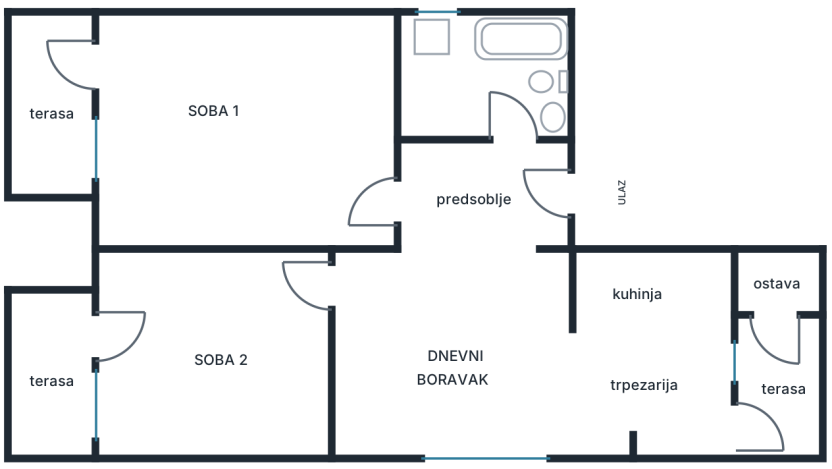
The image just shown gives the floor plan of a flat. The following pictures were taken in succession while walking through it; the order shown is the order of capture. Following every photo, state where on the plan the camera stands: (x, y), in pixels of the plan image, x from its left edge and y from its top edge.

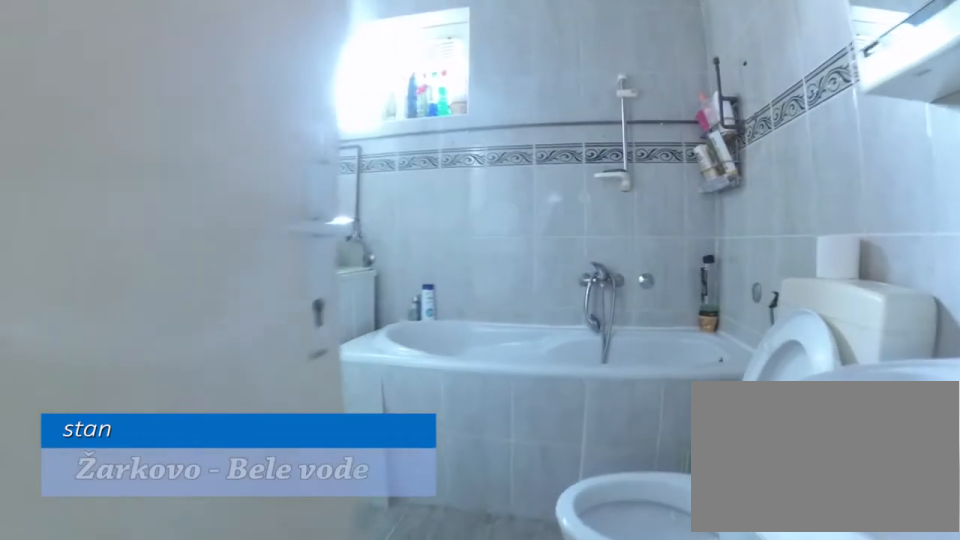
(530, 168)
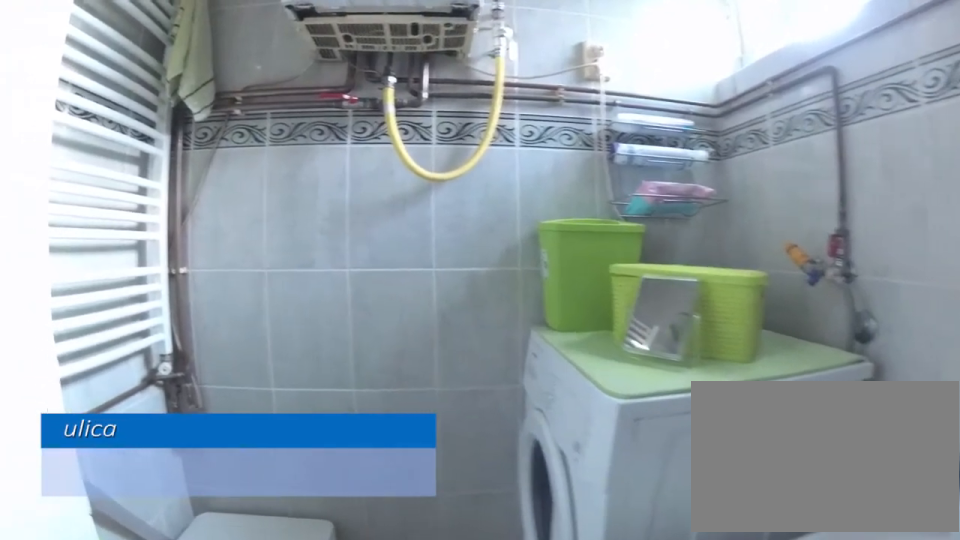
(527, 98)
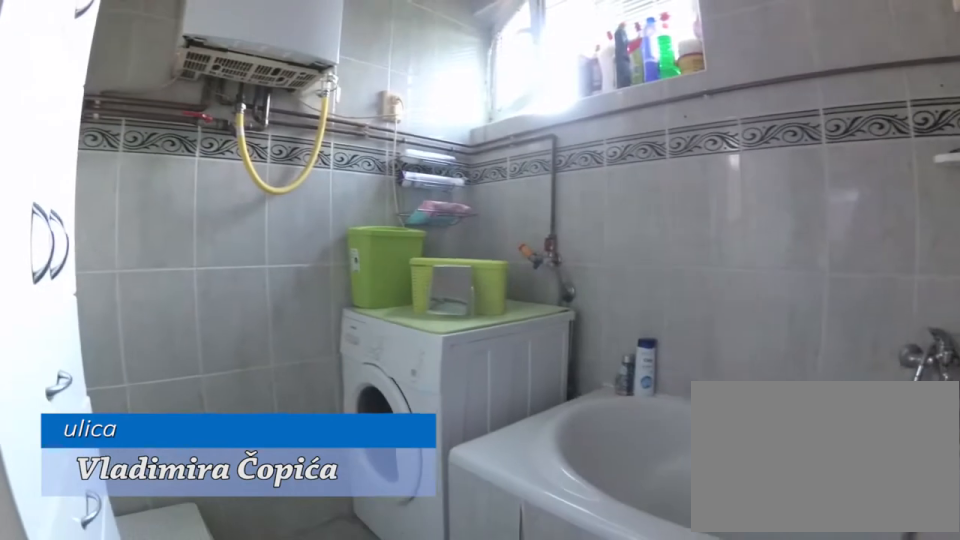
(532, 115)
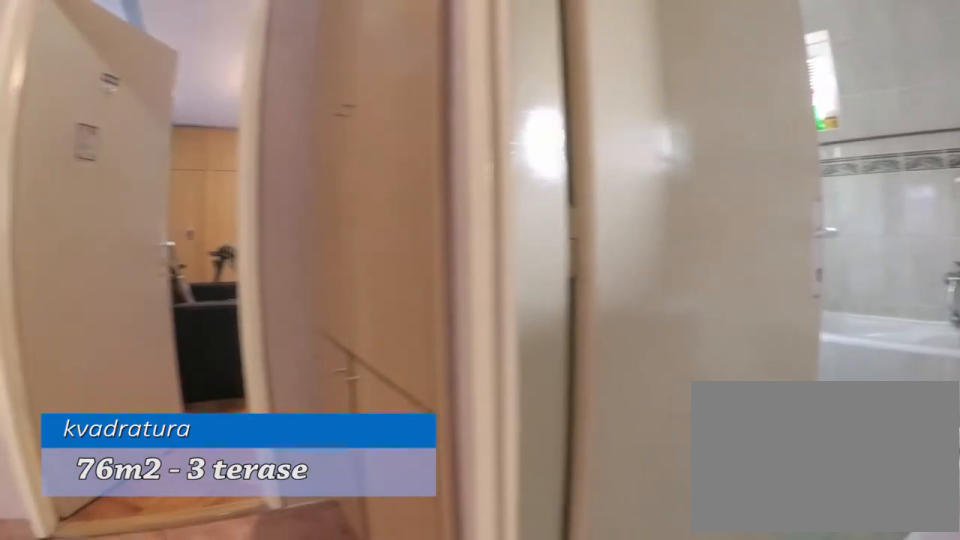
(540, 174)
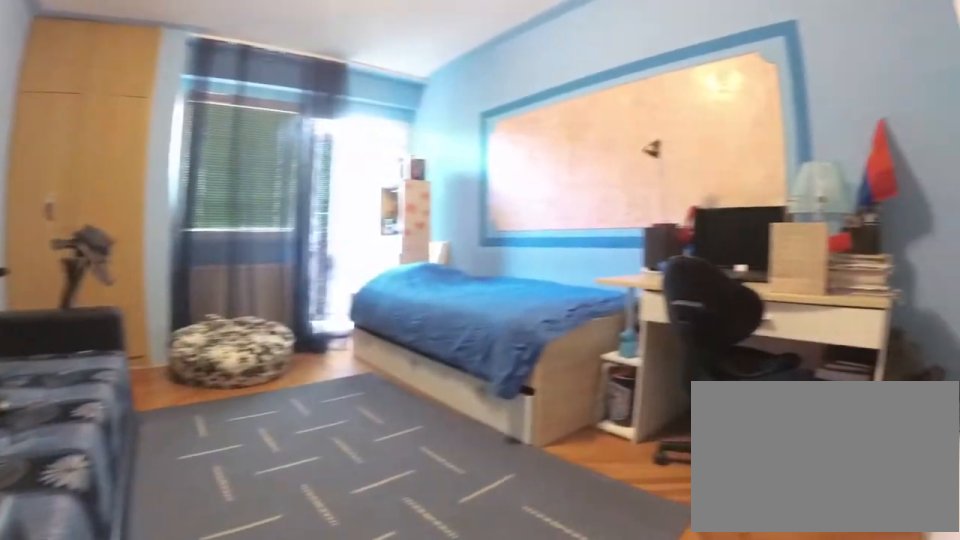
(389, 183)
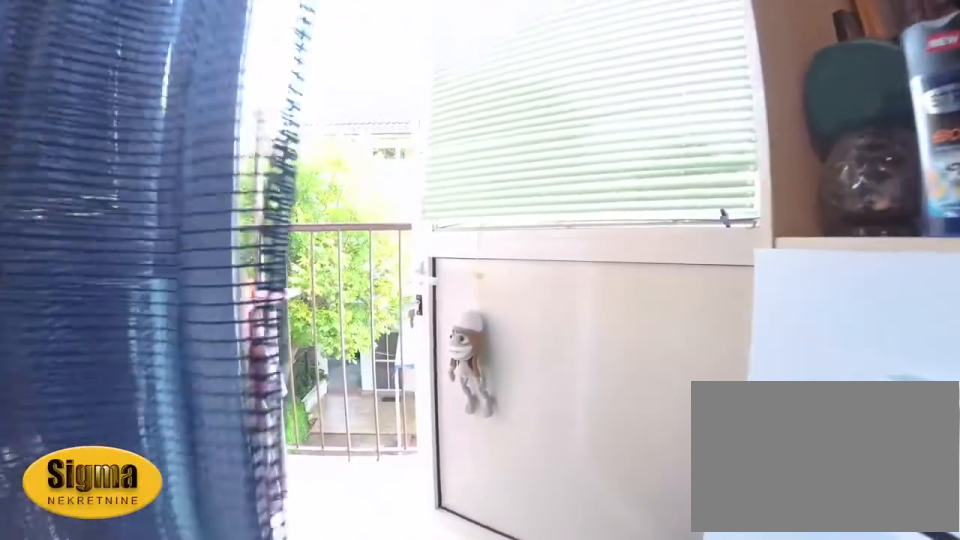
(159, 95)
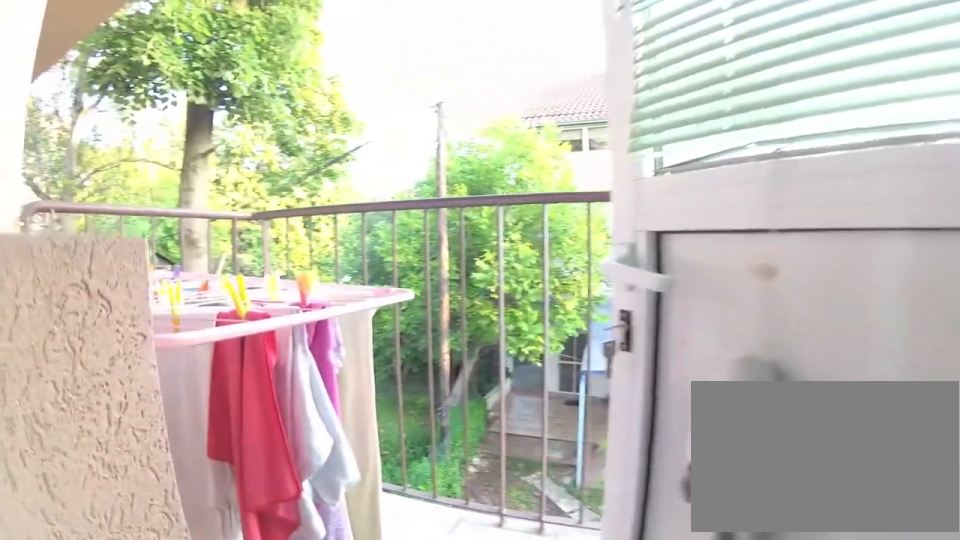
(120, 70)
